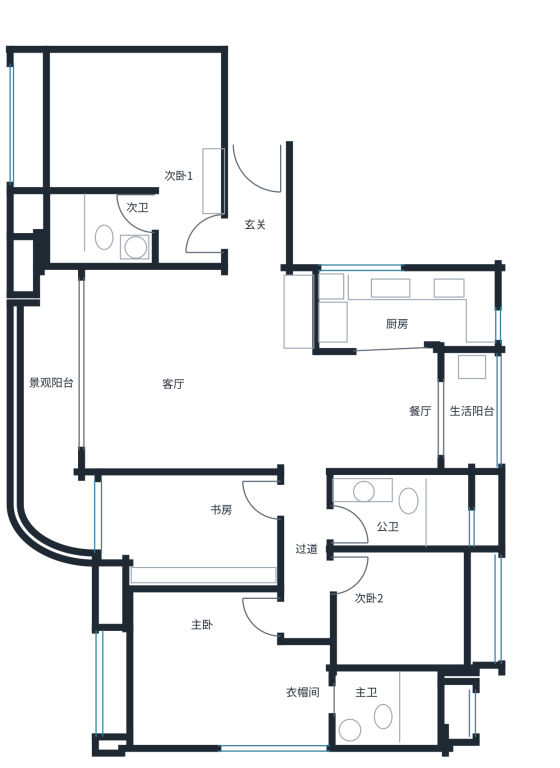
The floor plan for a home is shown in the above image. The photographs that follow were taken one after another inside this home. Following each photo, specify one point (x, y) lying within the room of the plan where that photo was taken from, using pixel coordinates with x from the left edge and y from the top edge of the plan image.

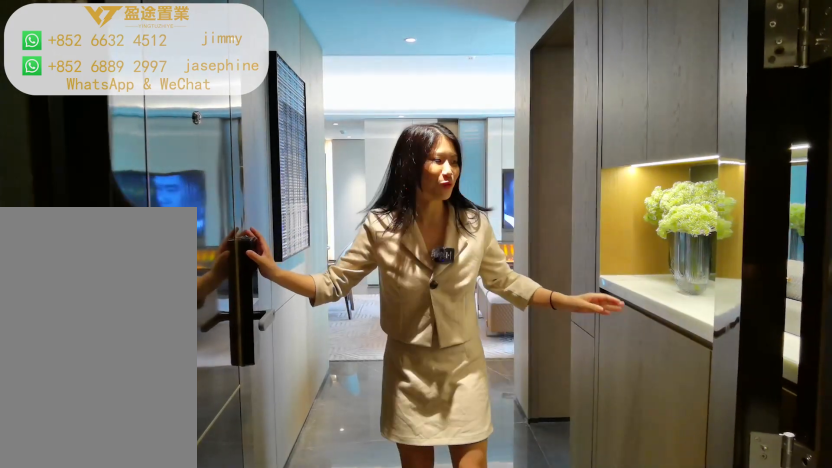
(249, 235)
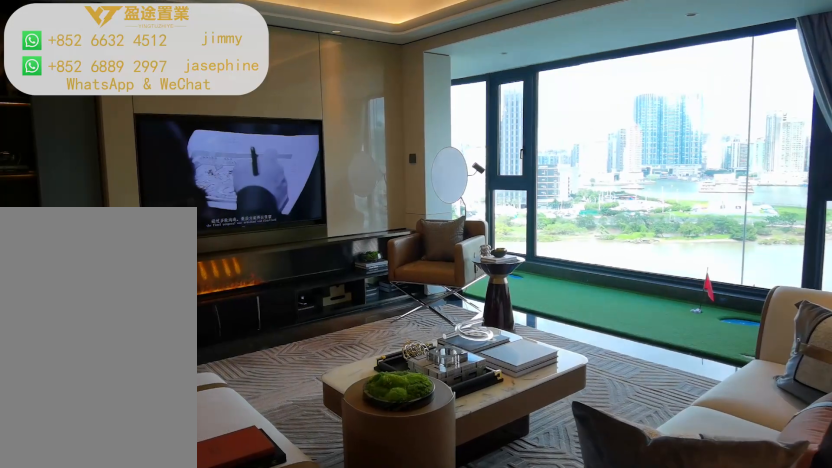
(184, 376)
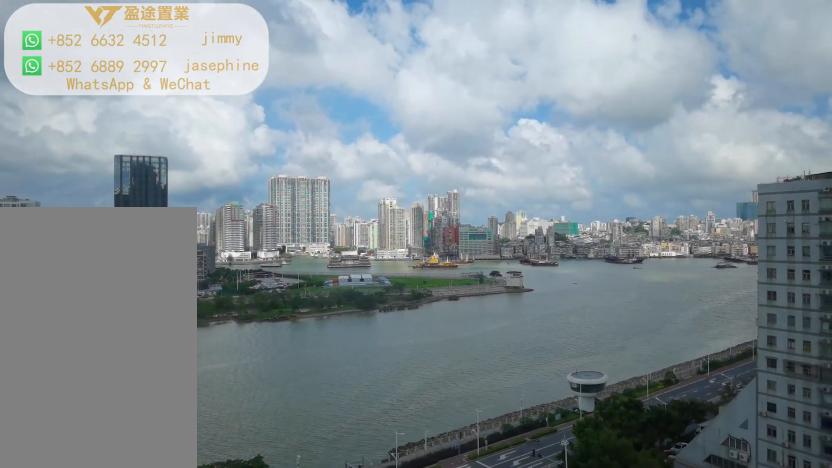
(46, 417)
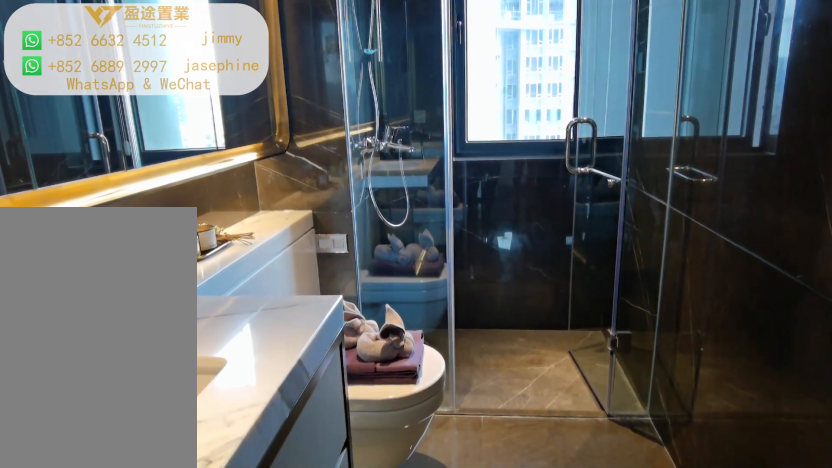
(401, 514)
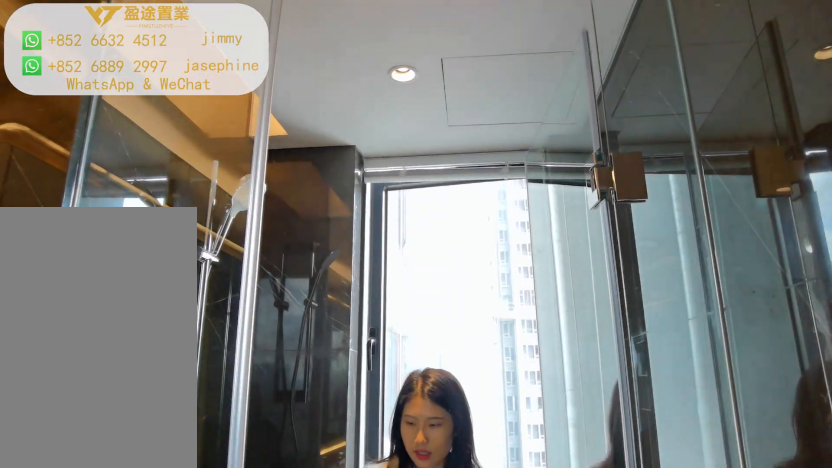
(401, 514)
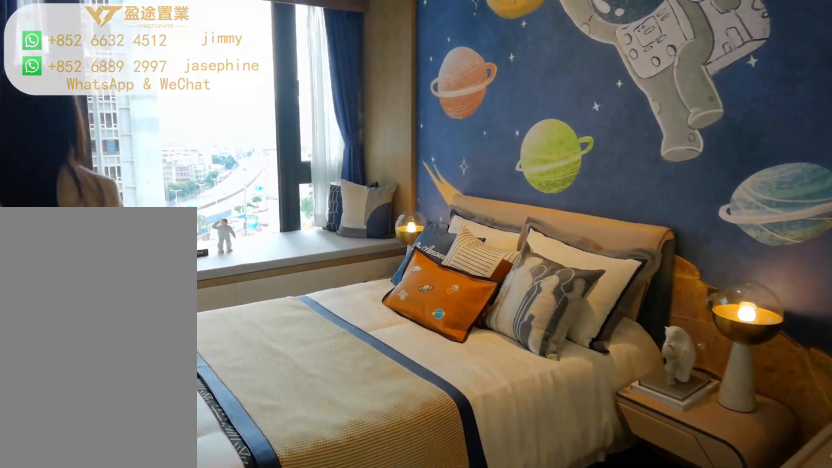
(414, 611)
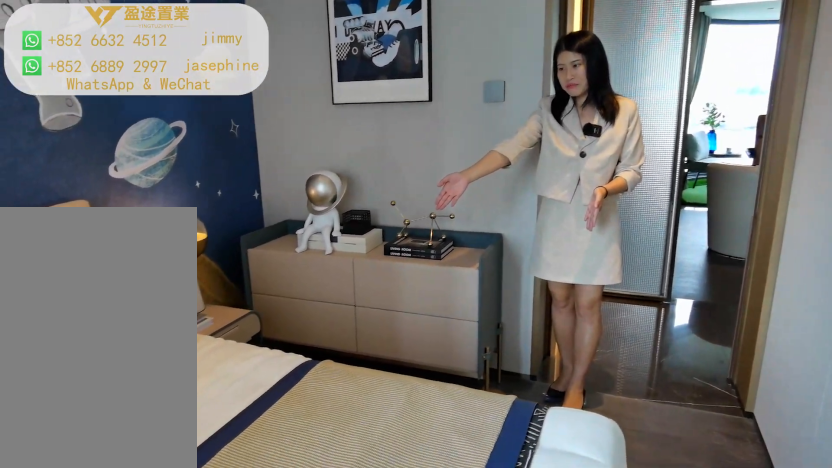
(414, 611)
